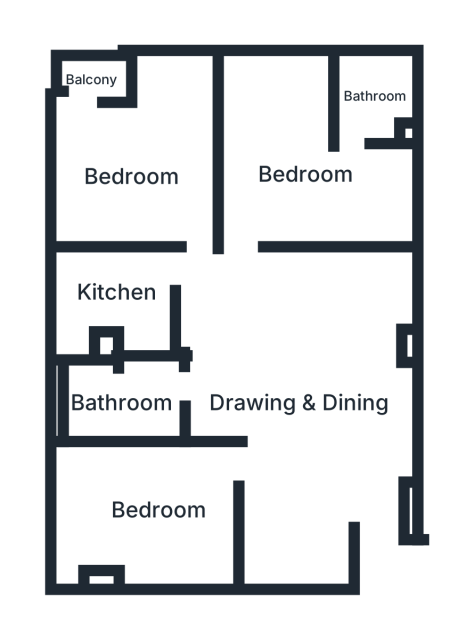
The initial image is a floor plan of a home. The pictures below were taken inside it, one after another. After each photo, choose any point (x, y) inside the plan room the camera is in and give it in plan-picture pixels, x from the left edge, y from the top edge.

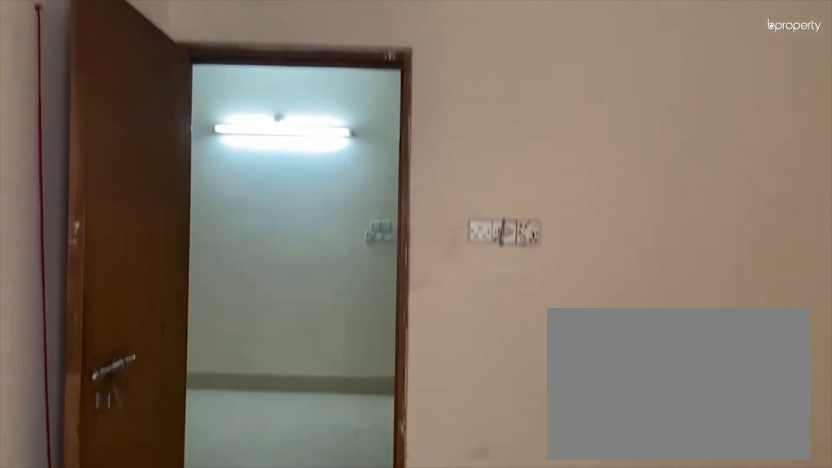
(164, 504)
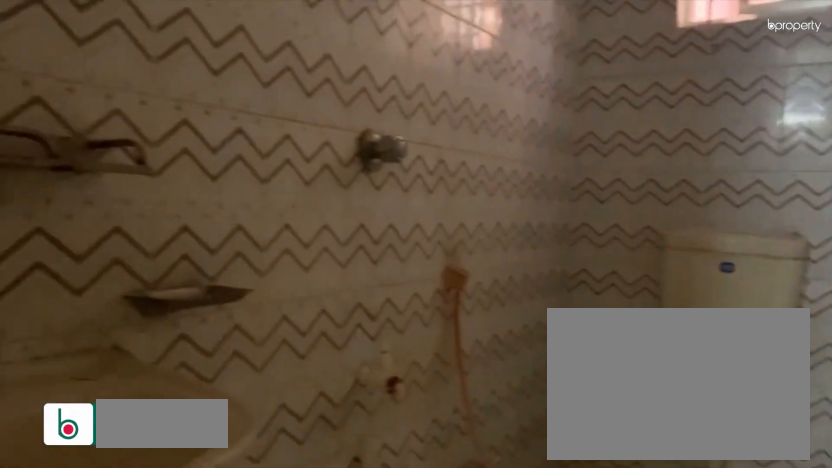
(130, 400)
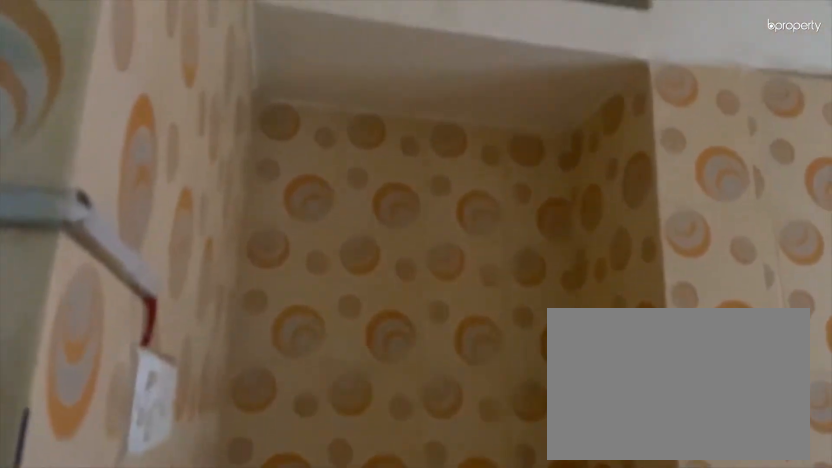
(119, 291)
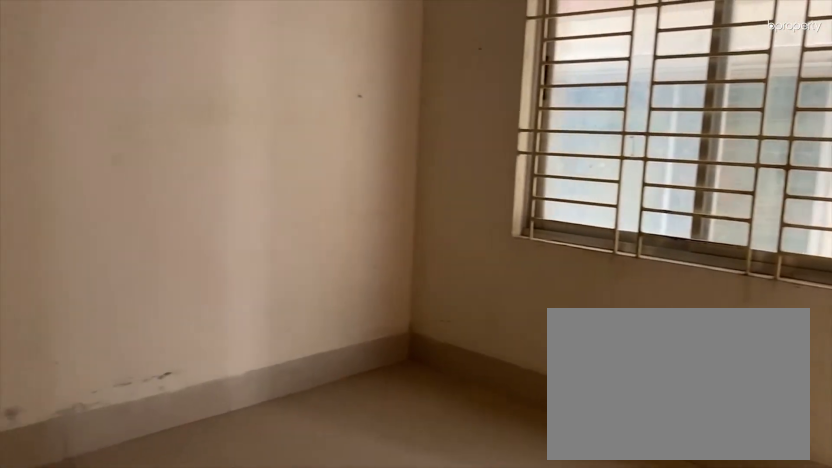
(128, 178)
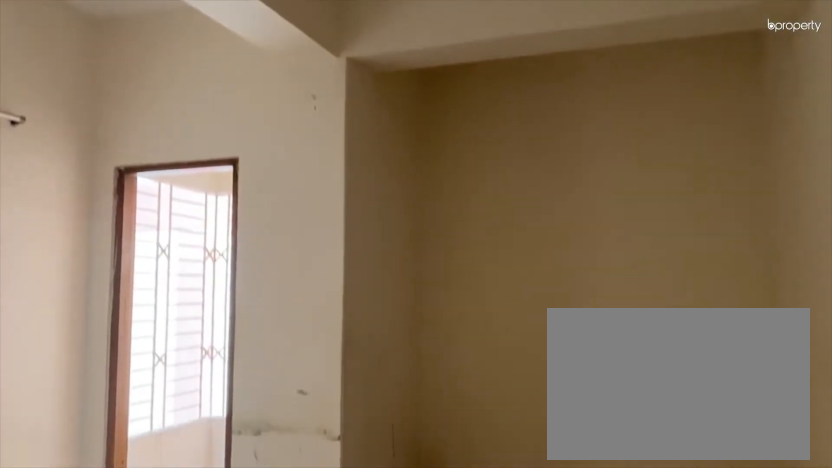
(128, 178)
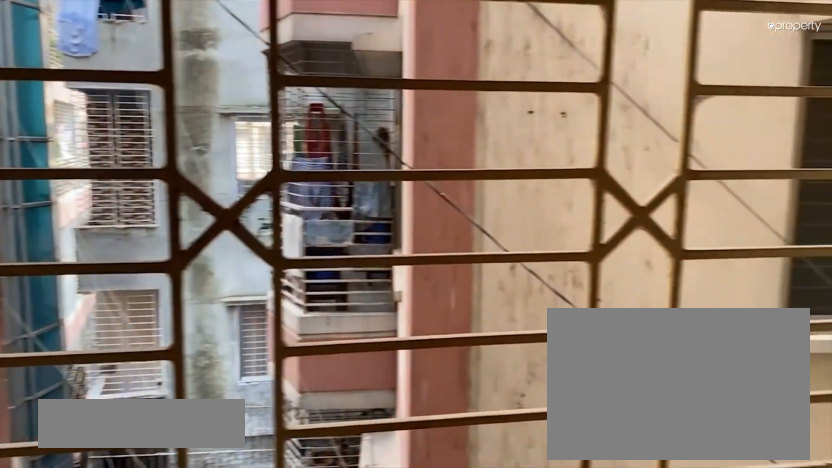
(92, 80)
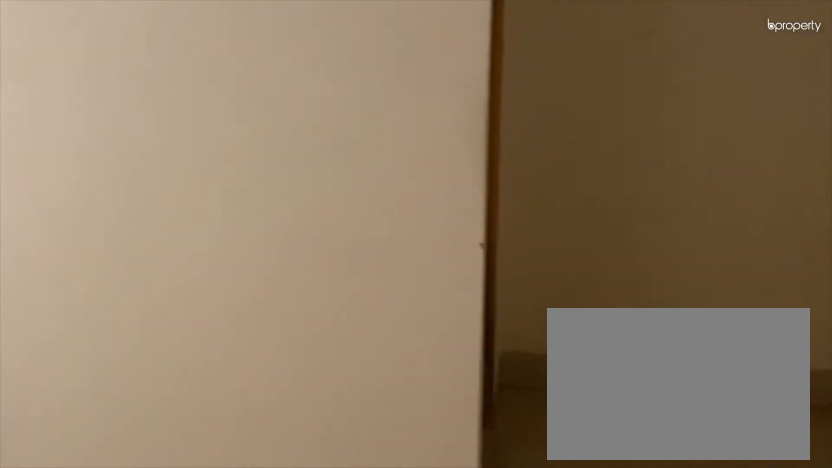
(300, 173)
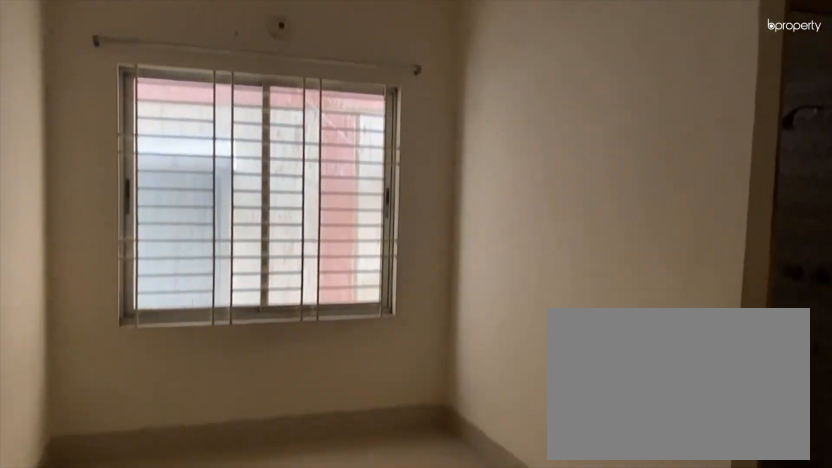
(300, 173)
